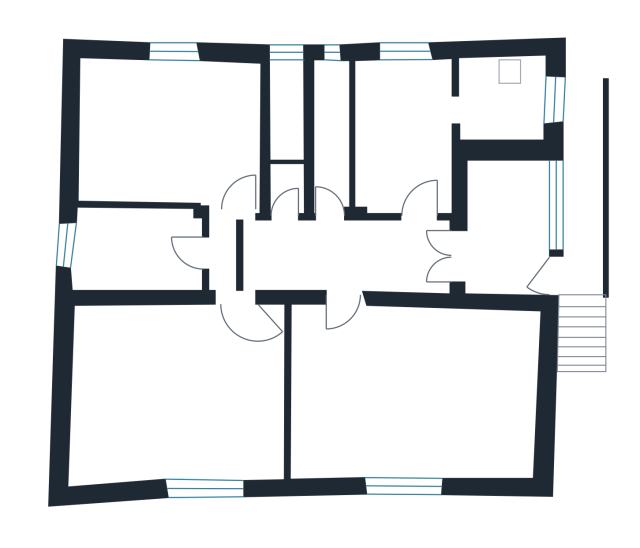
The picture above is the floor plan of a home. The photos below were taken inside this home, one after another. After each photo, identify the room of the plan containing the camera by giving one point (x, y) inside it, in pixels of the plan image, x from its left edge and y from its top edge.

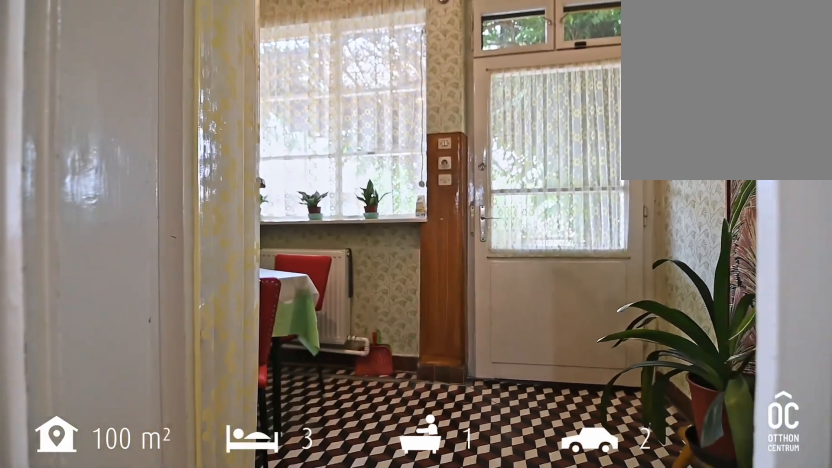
(508, 224)
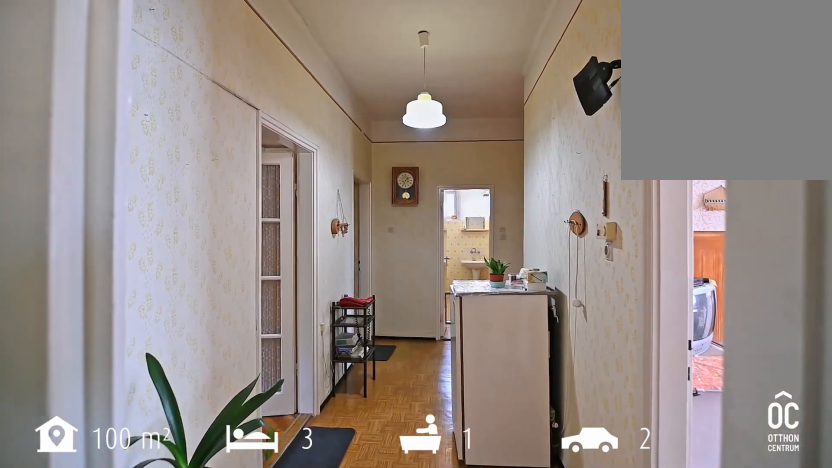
(508, 225)
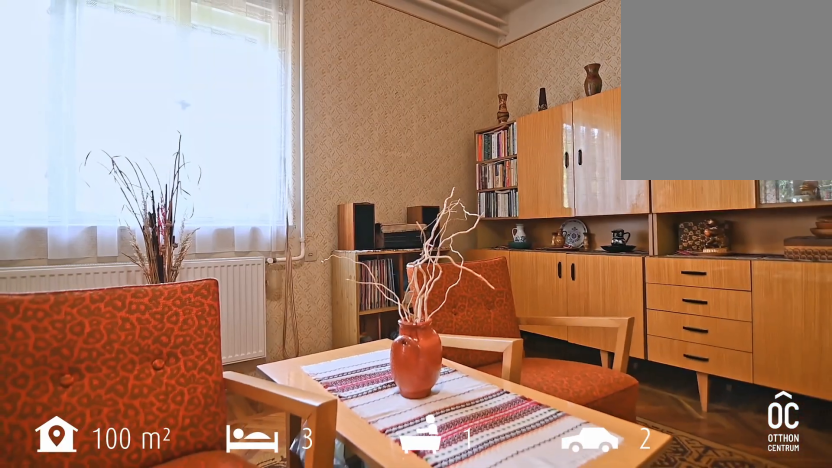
(419, 392)
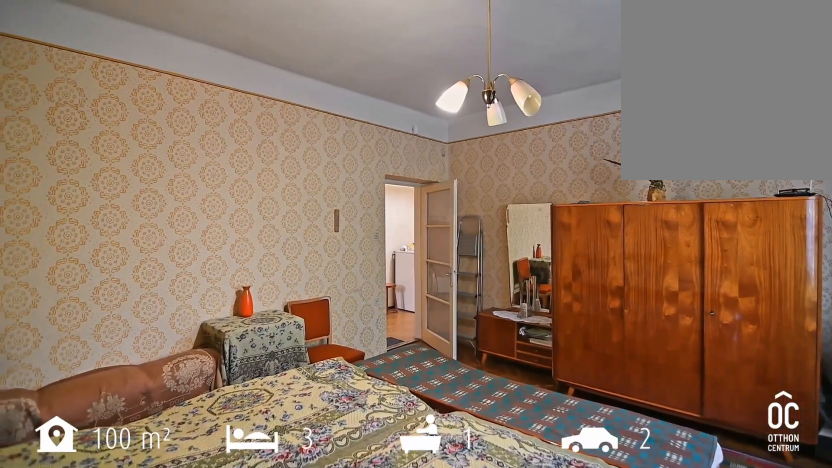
(172, 392)
